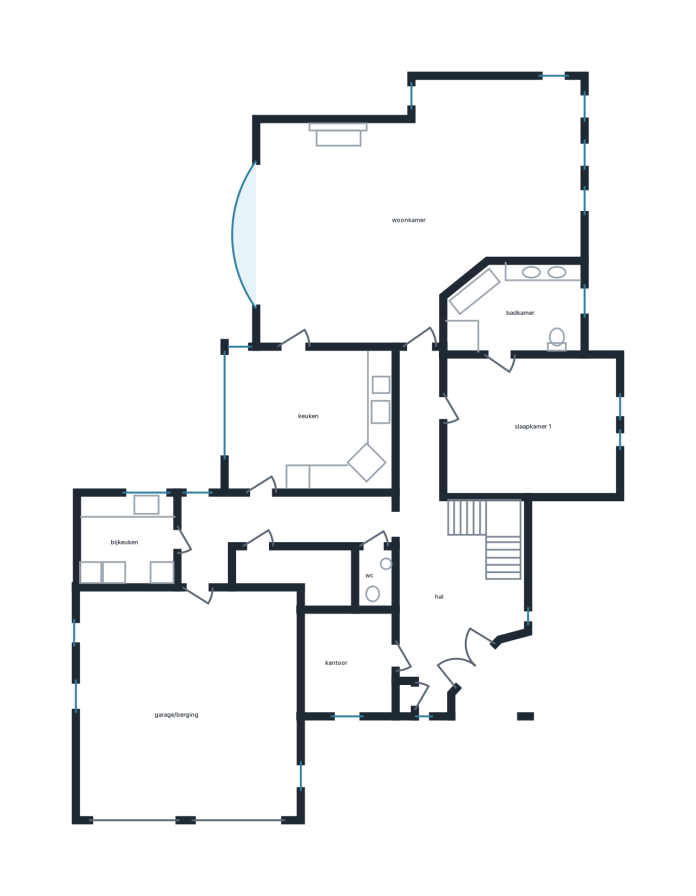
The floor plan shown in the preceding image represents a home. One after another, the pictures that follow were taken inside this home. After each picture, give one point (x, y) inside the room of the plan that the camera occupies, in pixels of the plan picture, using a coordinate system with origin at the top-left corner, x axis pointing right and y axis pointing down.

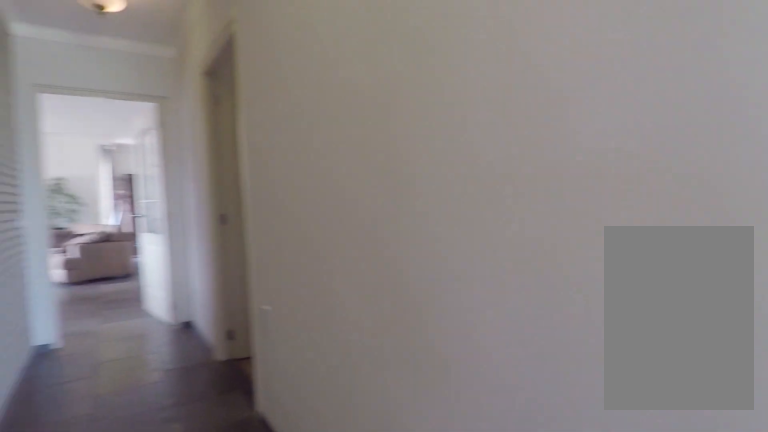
(439, 554)
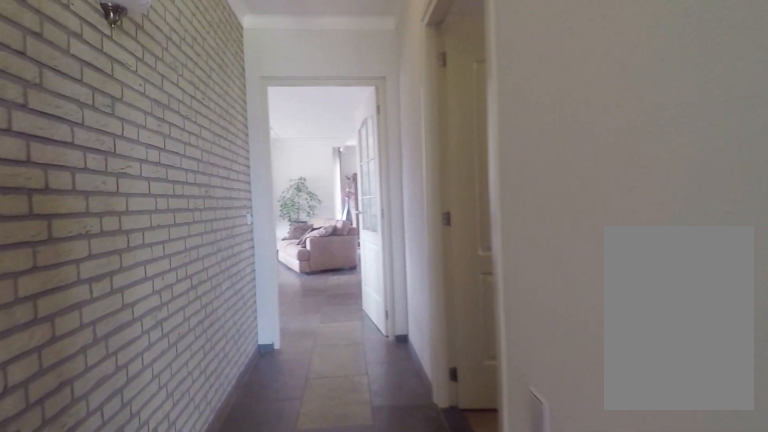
(439, 554)
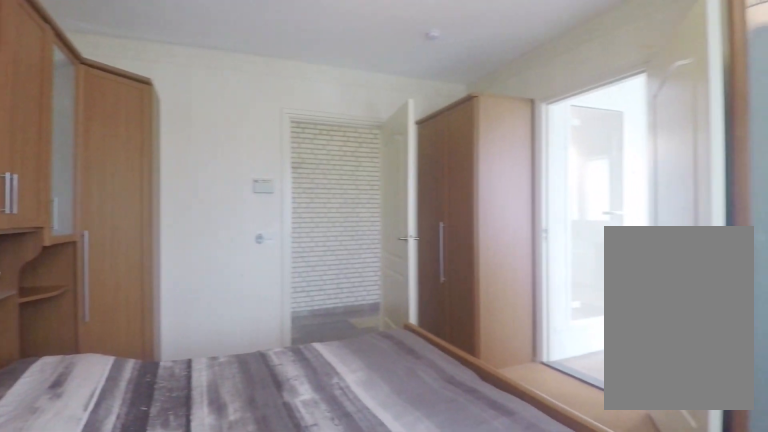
(529, 425)
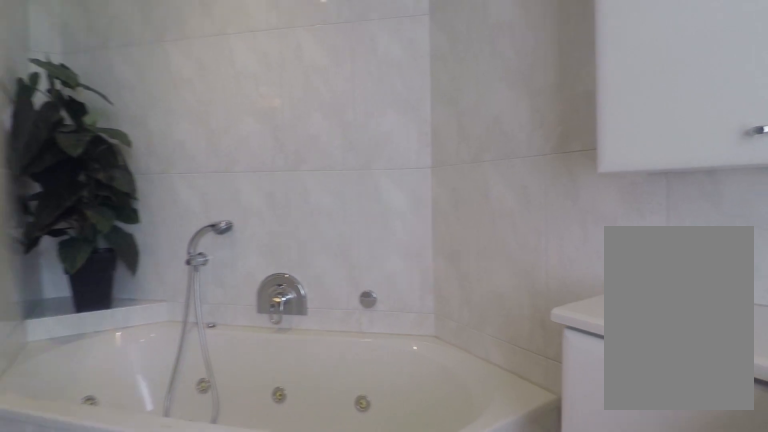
(516, 309)
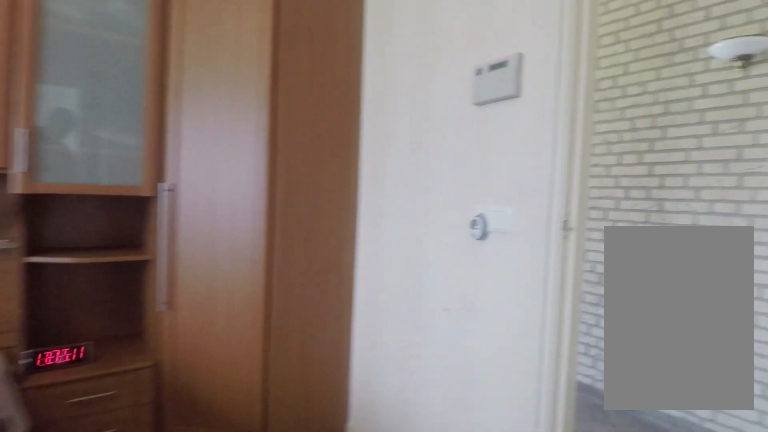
(528, 425)
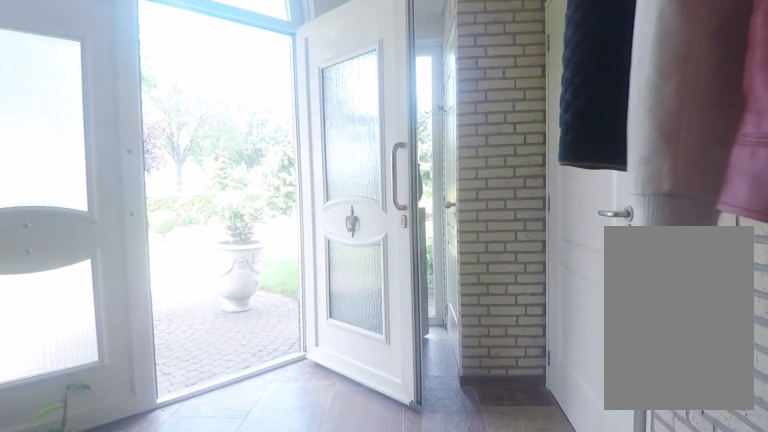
(439, 554)
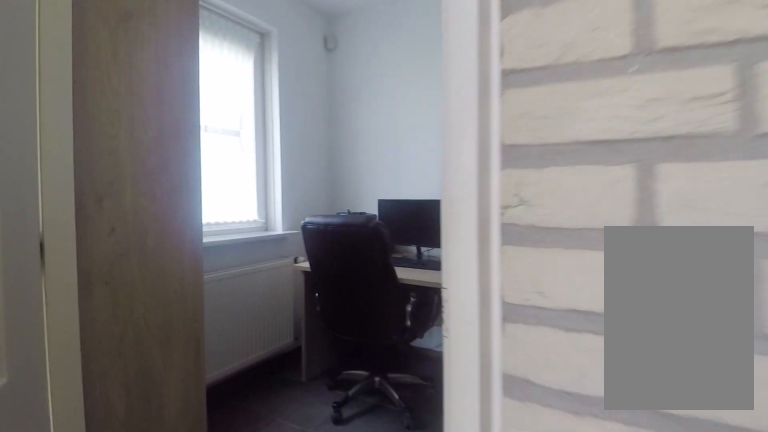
(439, 554)
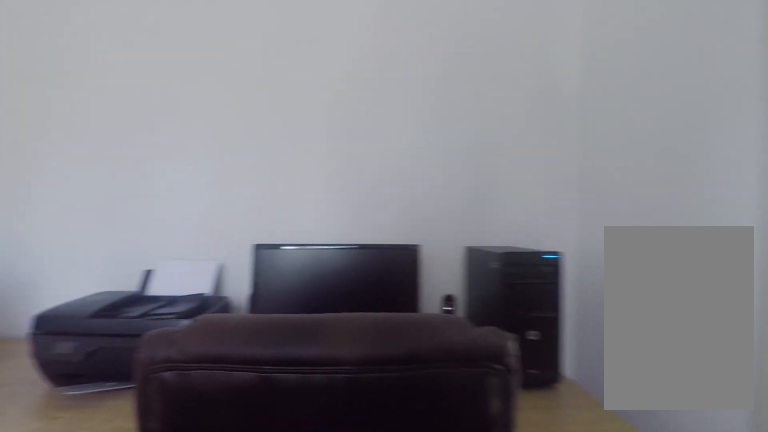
(346, 663)
